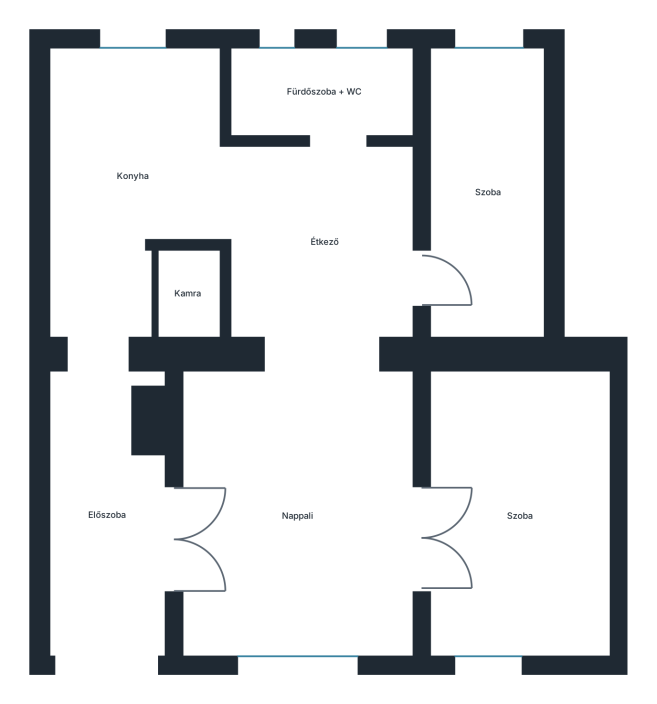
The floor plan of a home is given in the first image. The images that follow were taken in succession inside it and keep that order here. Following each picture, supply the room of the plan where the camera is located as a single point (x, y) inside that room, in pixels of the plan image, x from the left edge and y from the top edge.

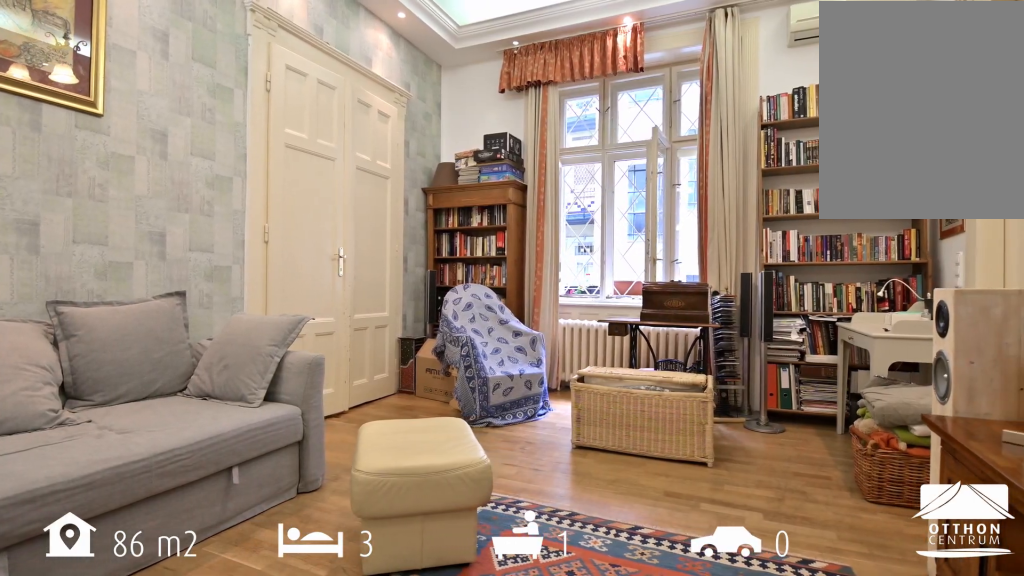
(304, 513)
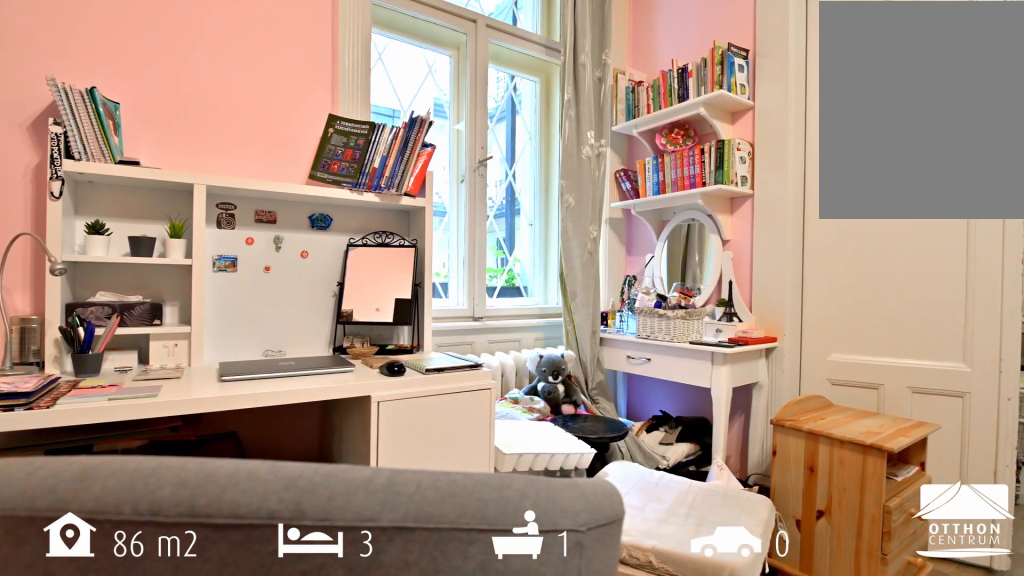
(505, 513)
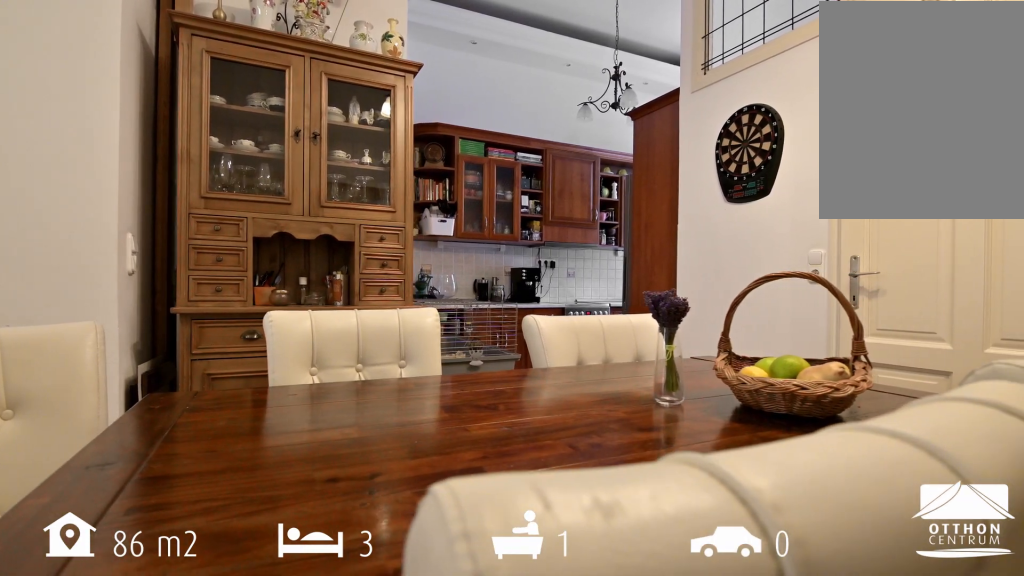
(325, 237)
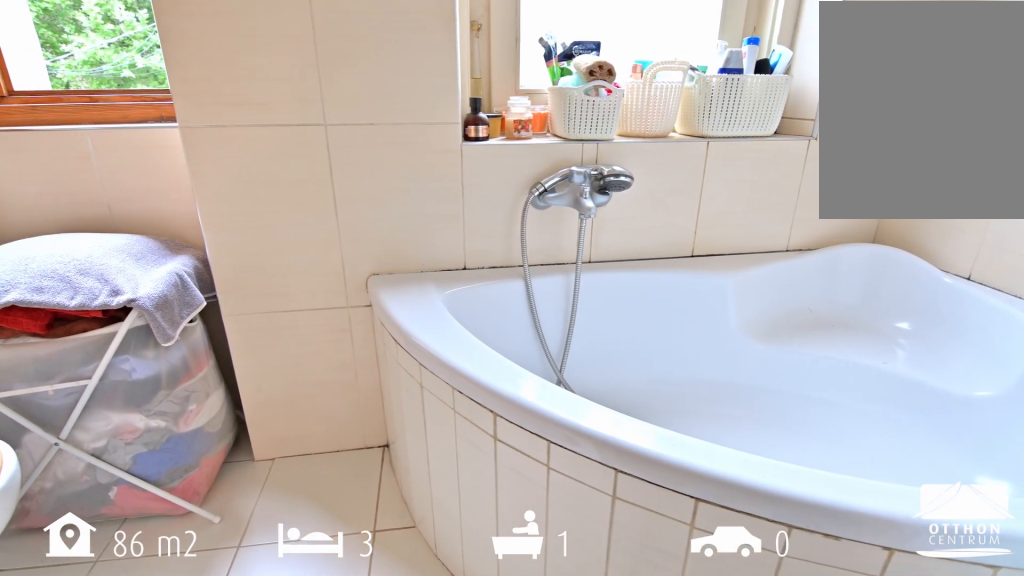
(326, 96)
